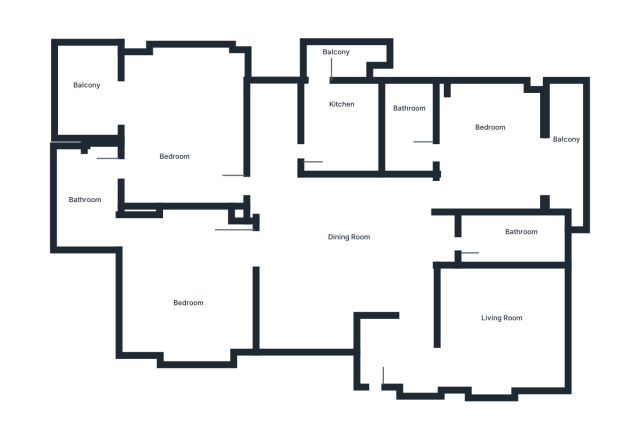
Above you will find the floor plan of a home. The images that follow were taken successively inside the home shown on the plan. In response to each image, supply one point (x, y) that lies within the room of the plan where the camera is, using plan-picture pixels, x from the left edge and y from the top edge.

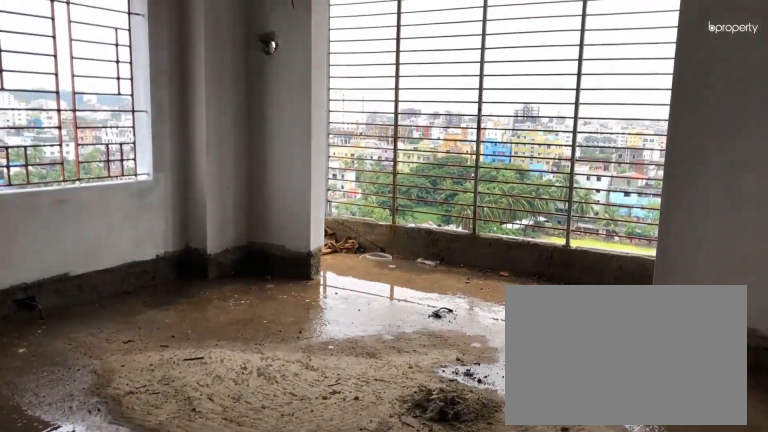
(494, 142)
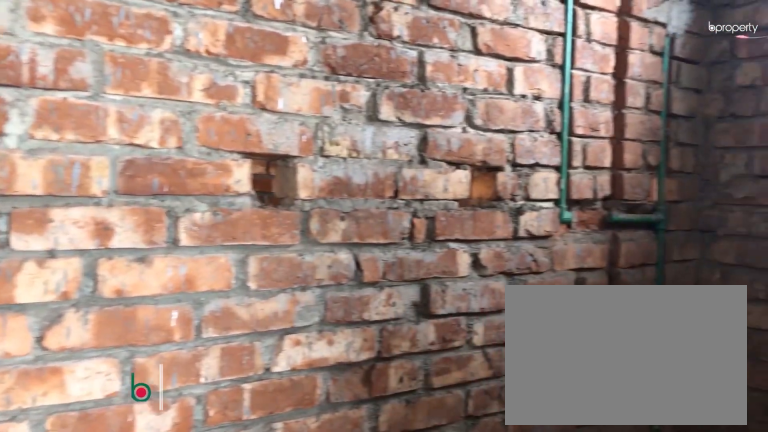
(408, 114)
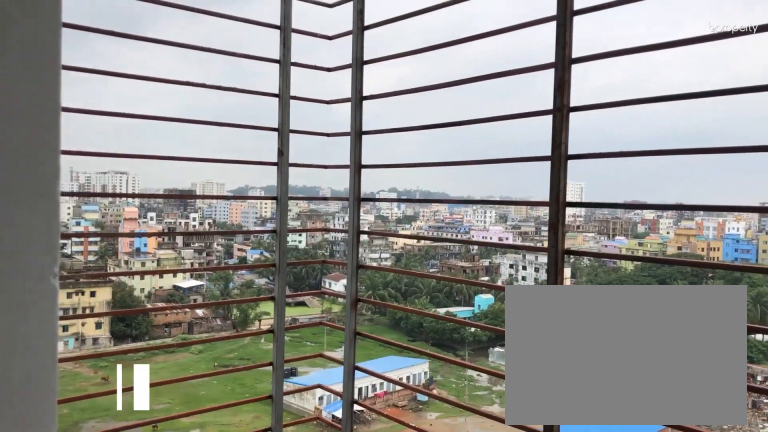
(571, 153)
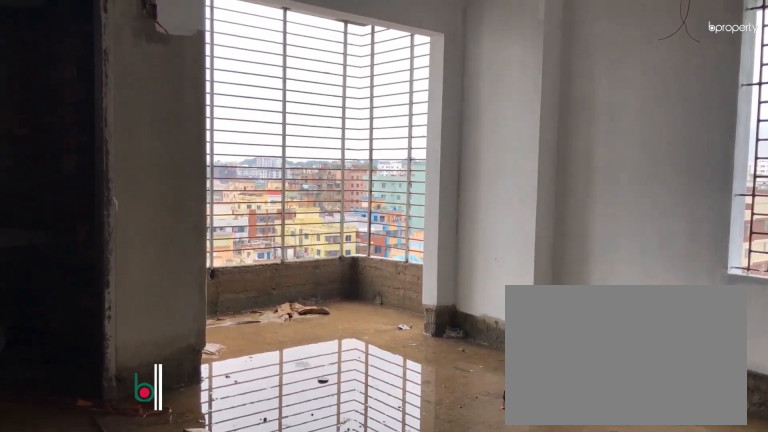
(171, 138)
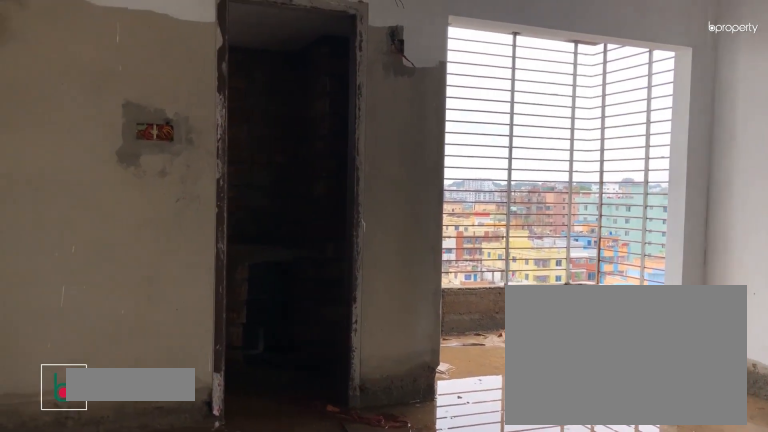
(171, 138)
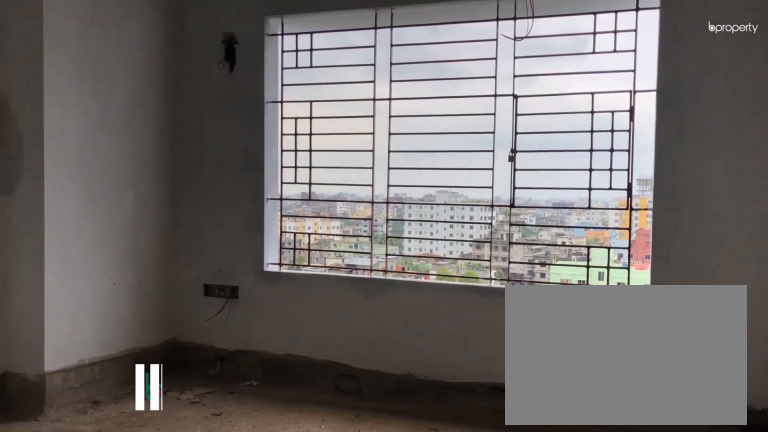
(182, 285)
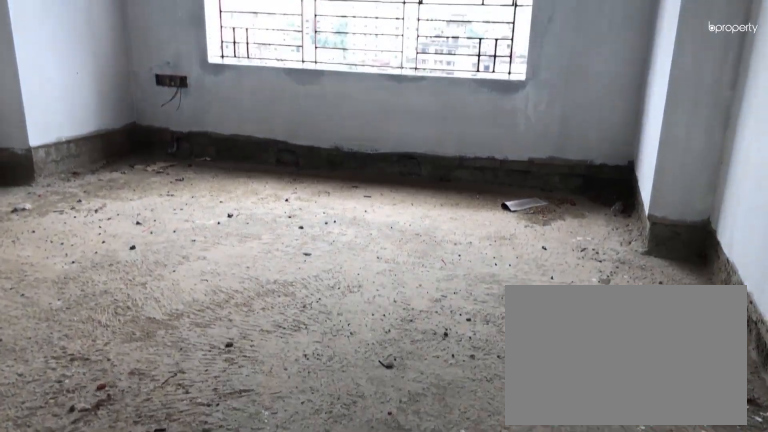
(182, 285)
